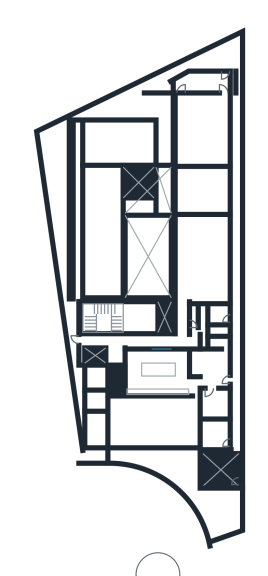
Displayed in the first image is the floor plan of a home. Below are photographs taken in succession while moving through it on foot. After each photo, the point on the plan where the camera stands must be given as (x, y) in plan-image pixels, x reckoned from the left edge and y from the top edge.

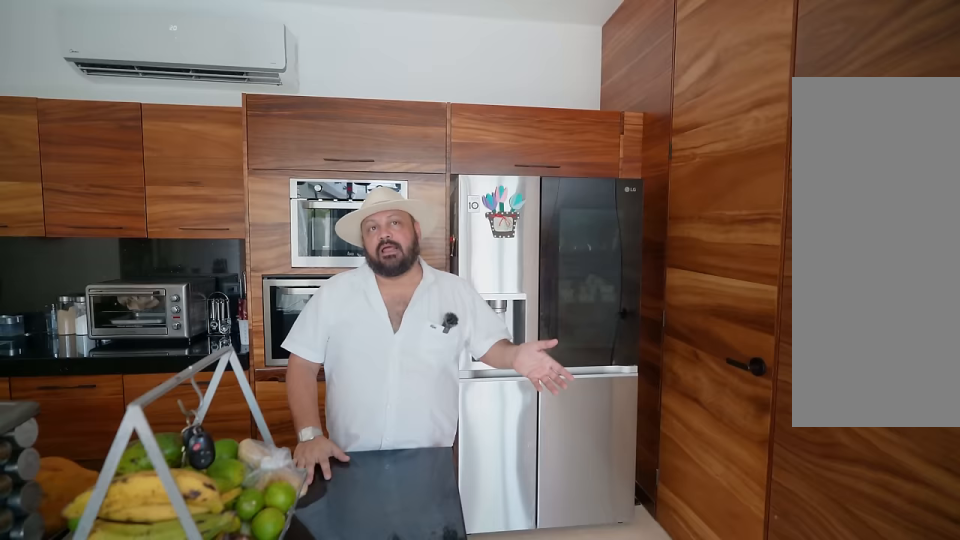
(133, 364)
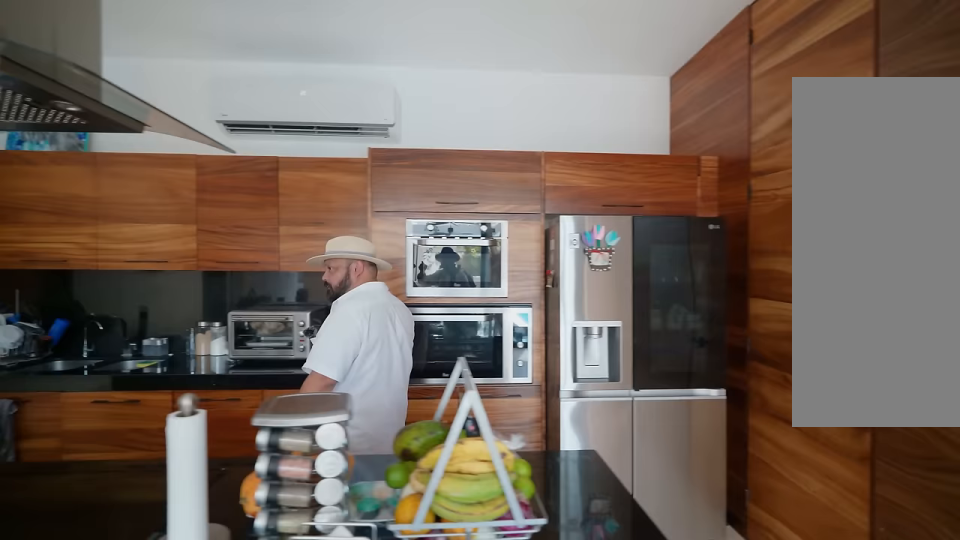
(133, 364)
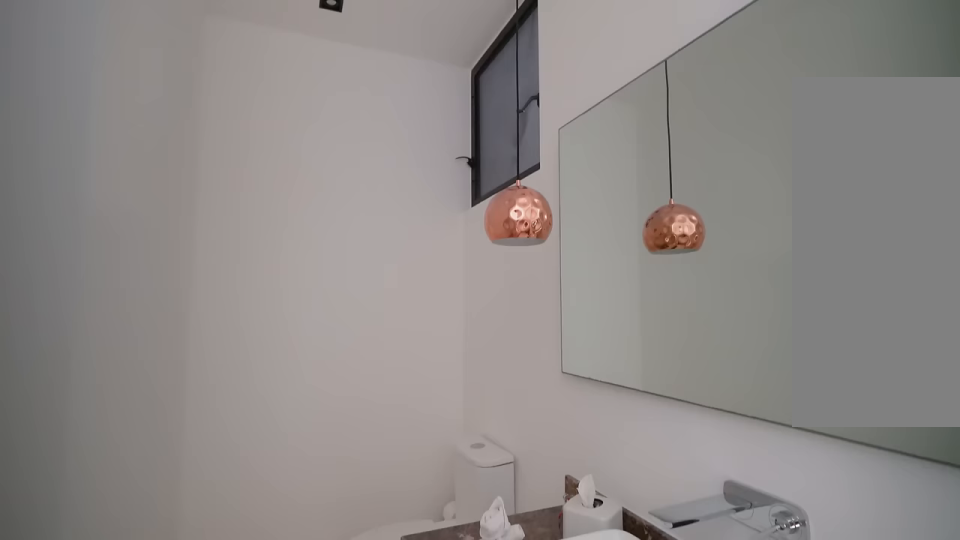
(193, 328)
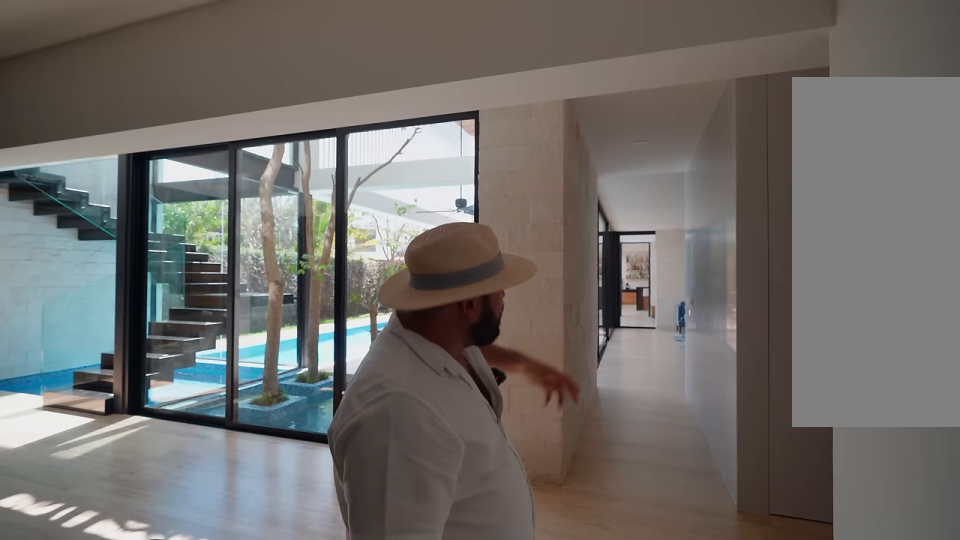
(181, 342)
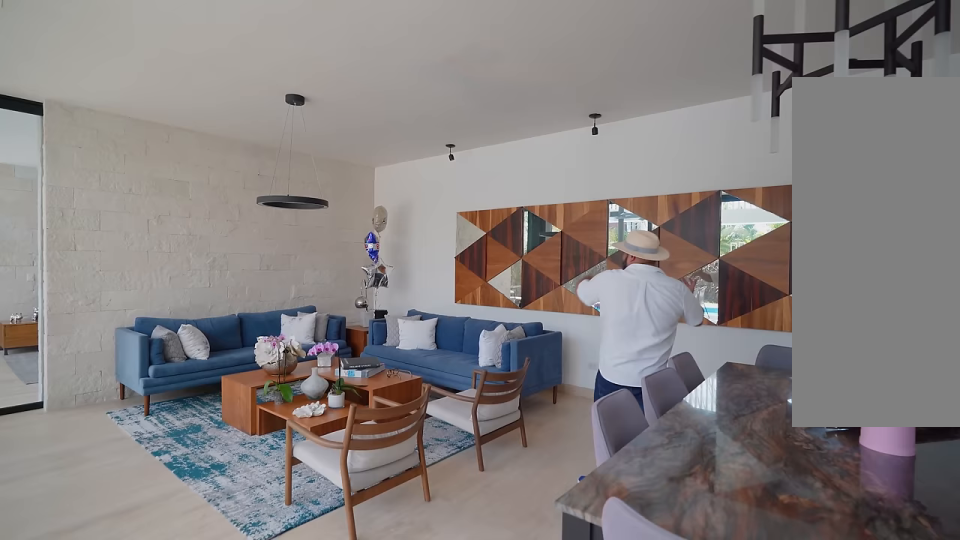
(182, 279)
